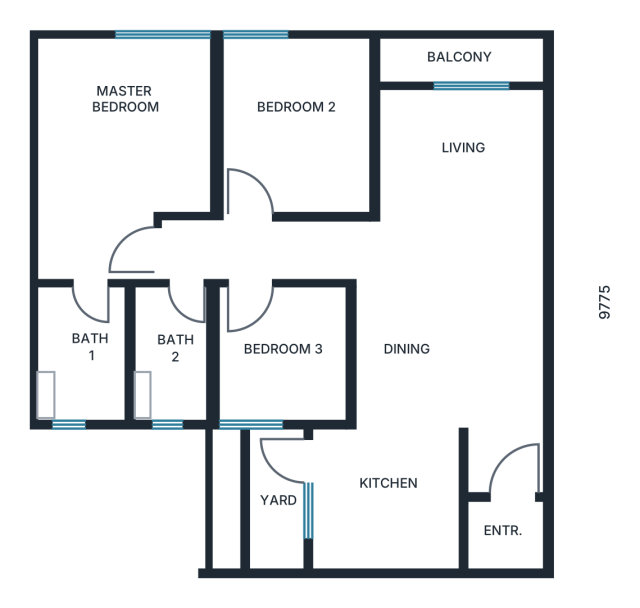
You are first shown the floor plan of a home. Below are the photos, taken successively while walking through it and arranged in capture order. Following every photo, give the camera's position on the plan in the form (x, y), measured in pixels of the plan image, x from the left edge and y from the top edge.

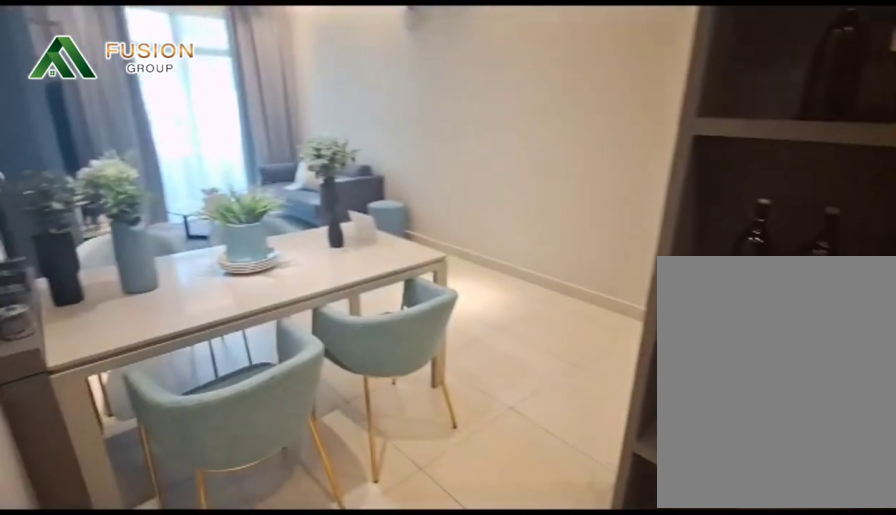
(410, 506)
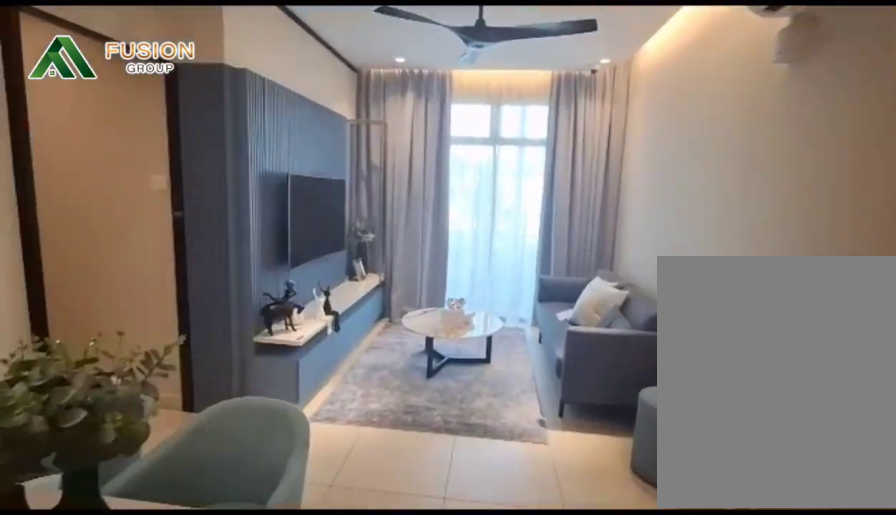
(449, 398)
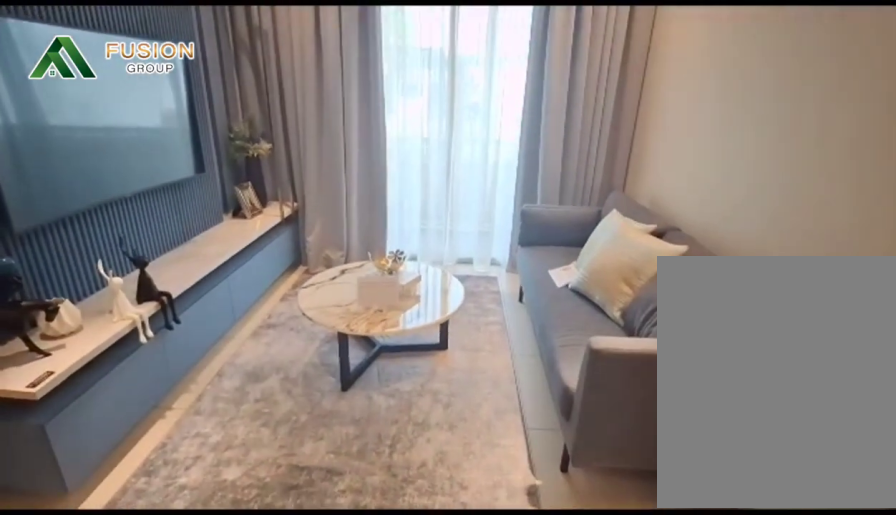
(416, 303)
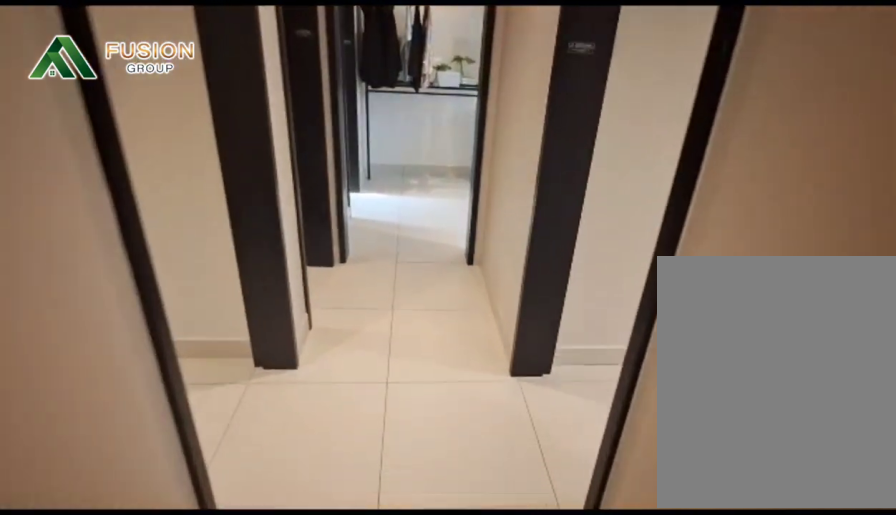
(349, 295)
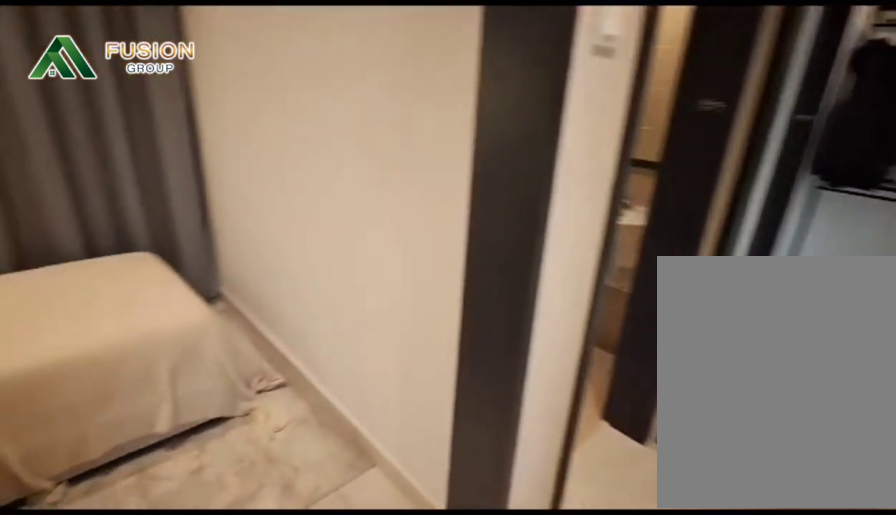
(246, 348)
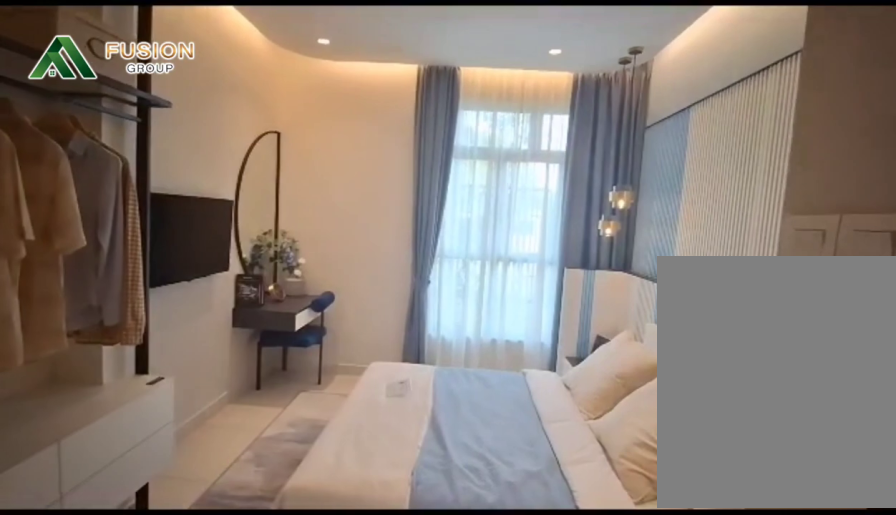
(92, 224)
